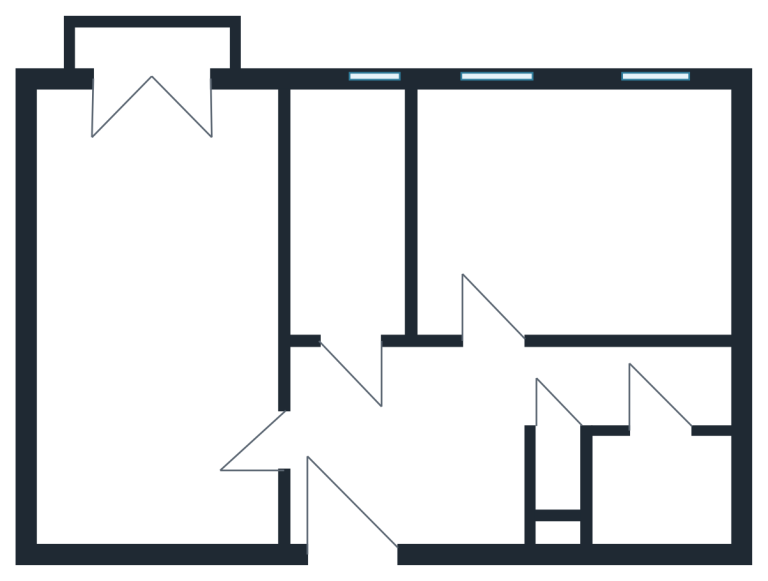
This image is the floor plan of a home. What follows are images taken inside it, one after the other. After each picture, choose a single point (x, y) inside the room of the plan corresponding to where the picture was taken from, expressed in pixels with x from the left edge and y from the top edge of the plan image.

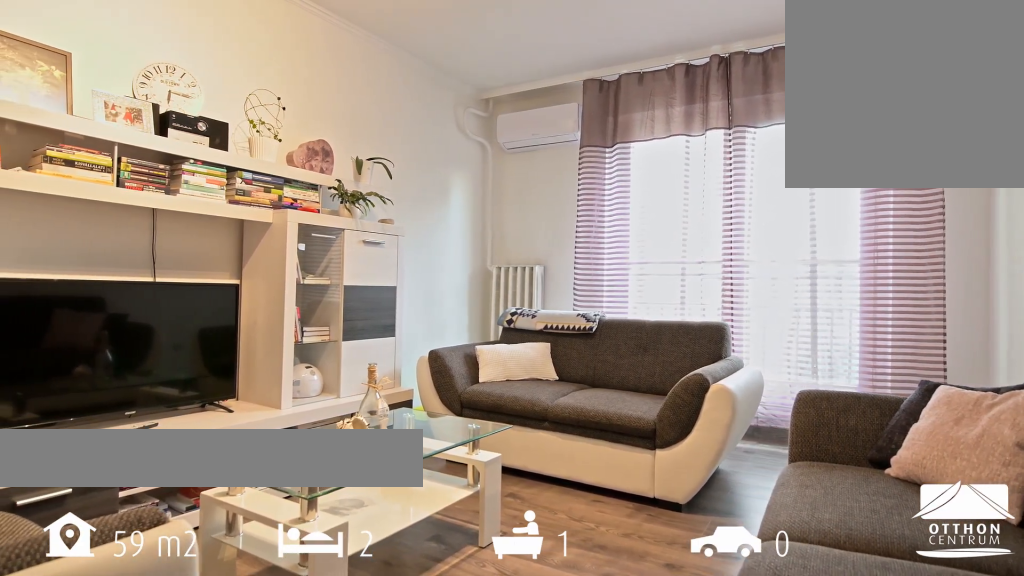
(161, 321)
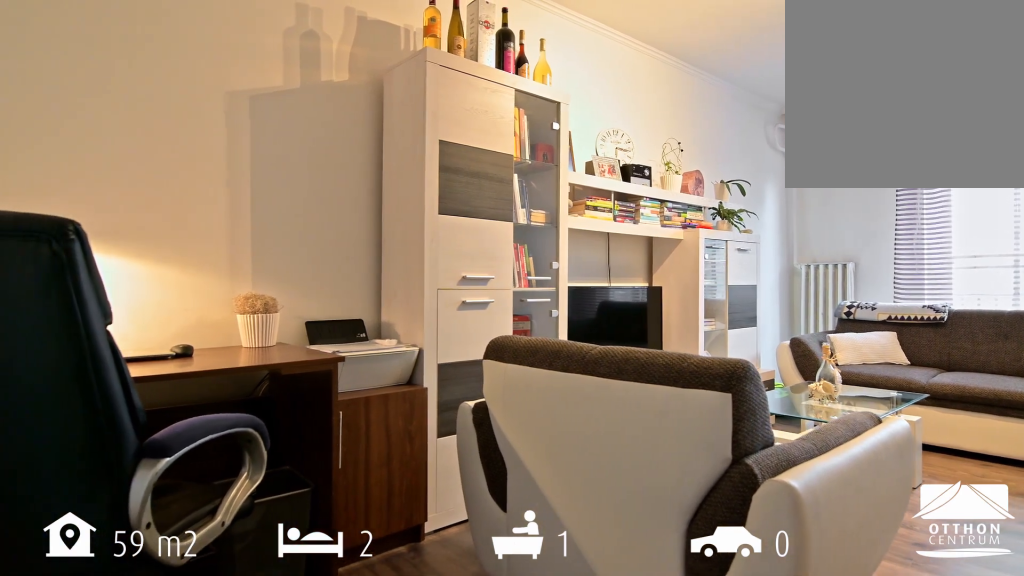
(161, 321)
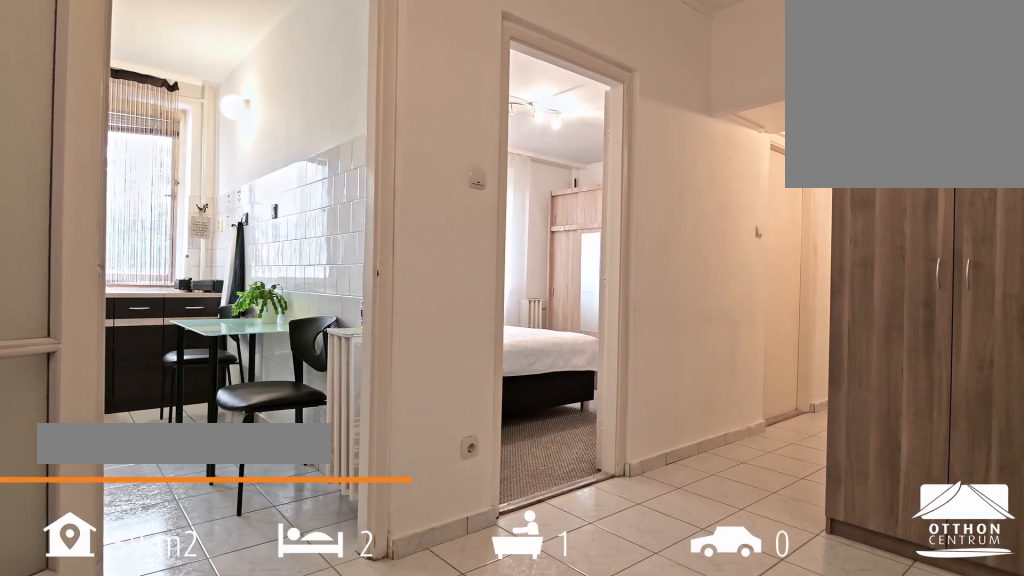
(409, 457)
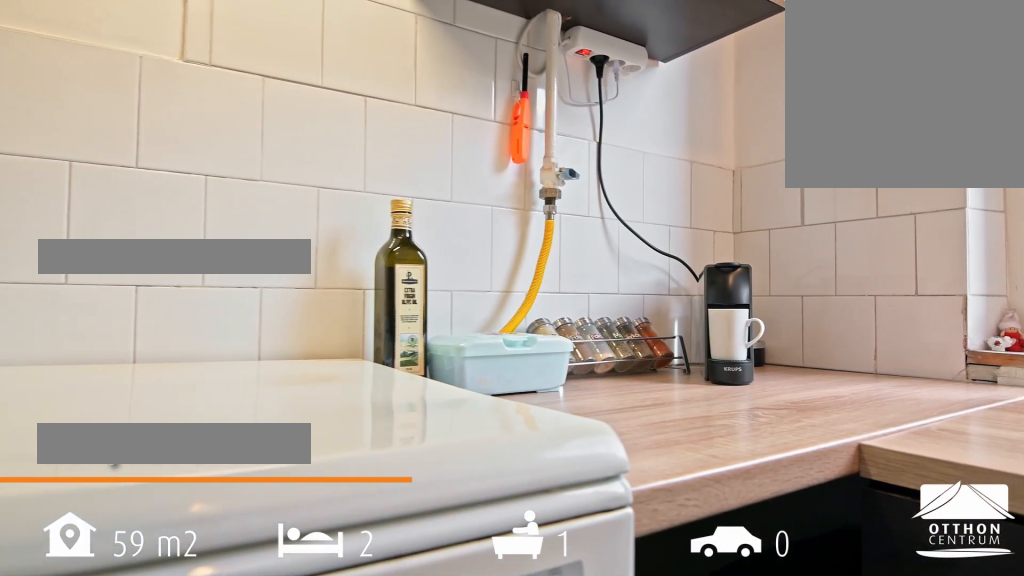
(357, 231)
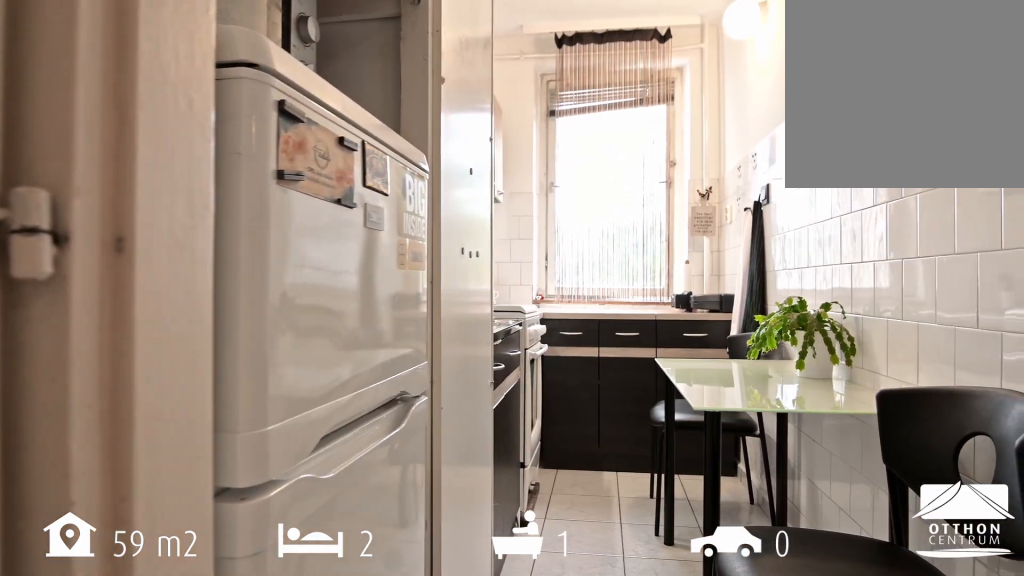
(356, 231)
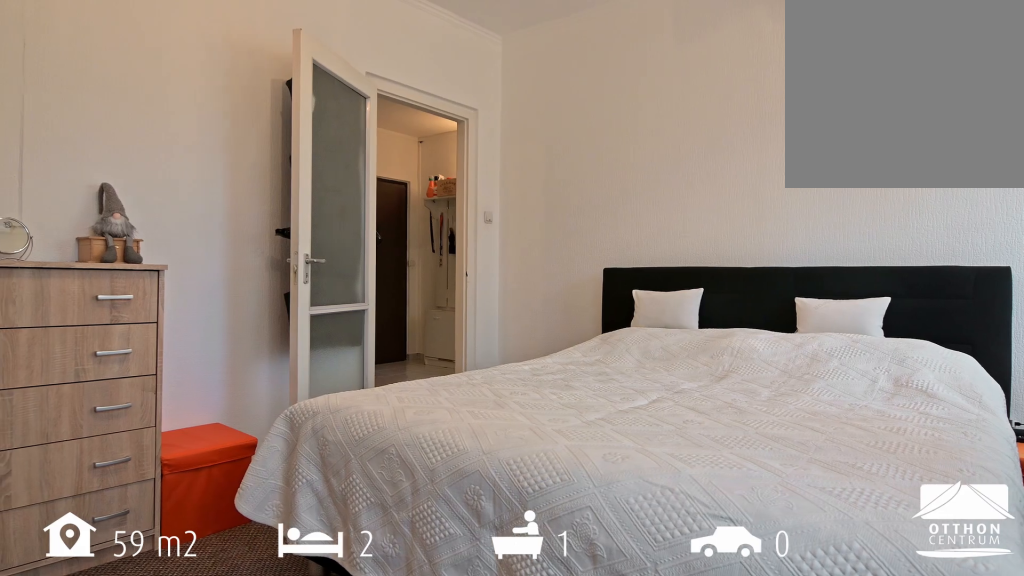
(579, 215)
